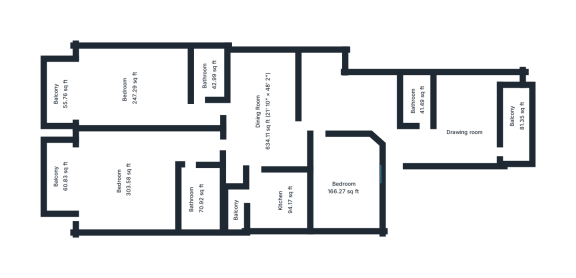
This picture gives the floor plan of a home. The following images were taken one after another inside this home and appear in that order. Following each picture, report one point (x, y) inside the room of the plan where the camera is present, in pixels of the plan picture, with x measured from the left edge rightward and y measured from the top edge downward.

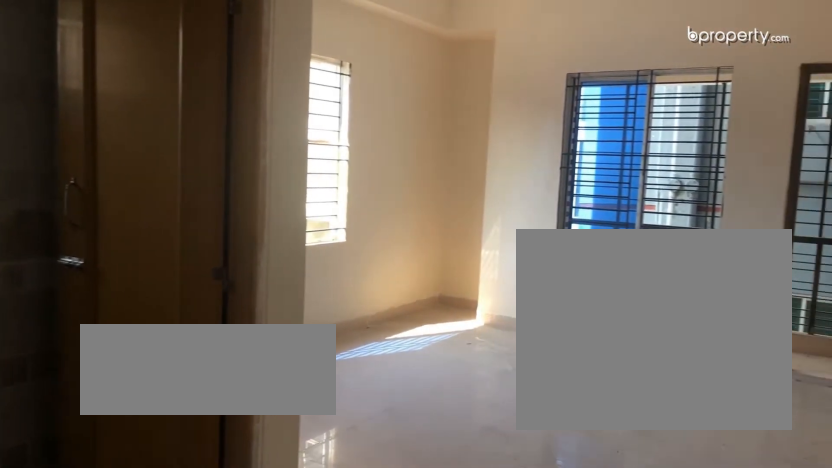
(453, 154)
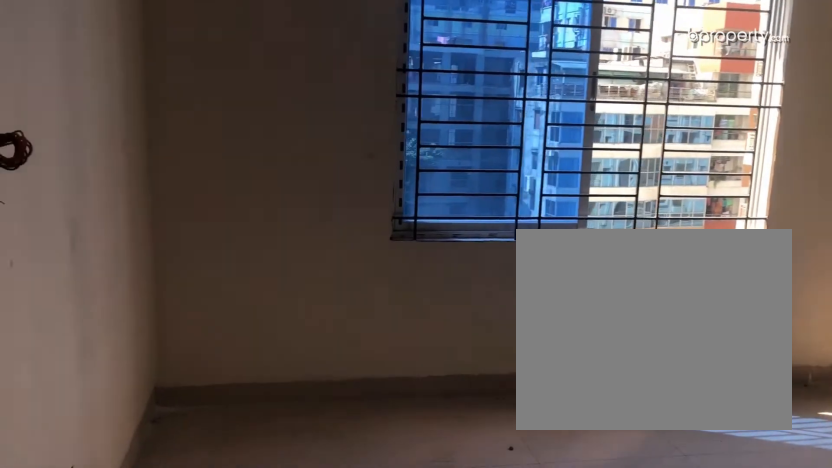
(453, 154)
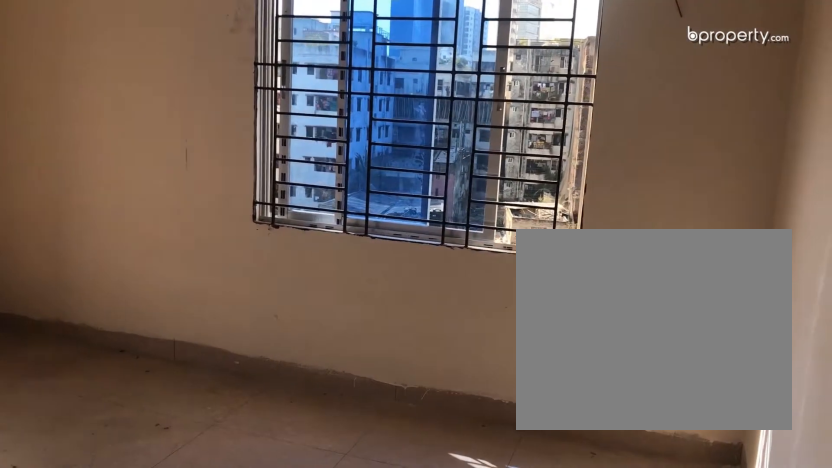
(128, 92)
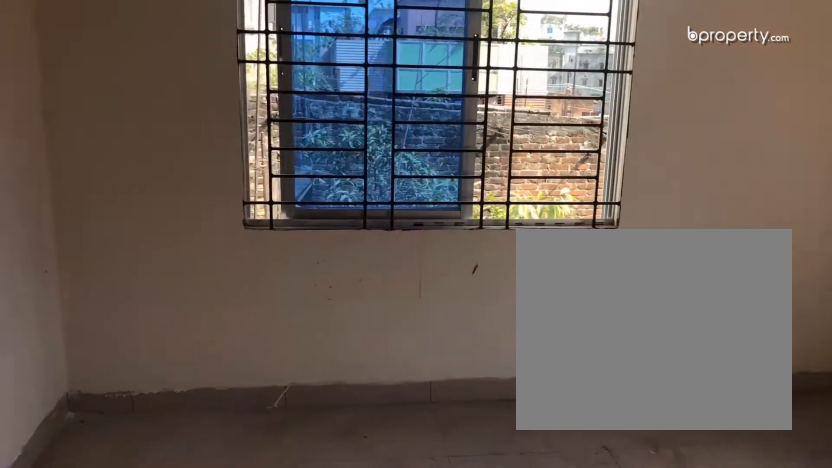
(127, 178)
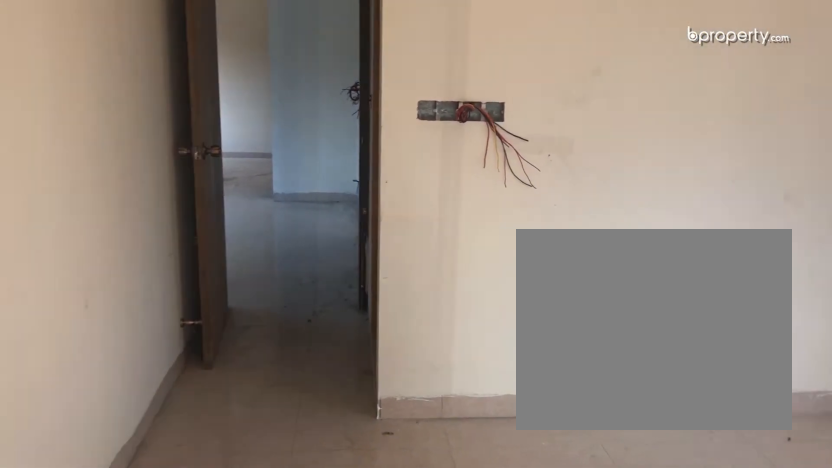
(127, 178)
